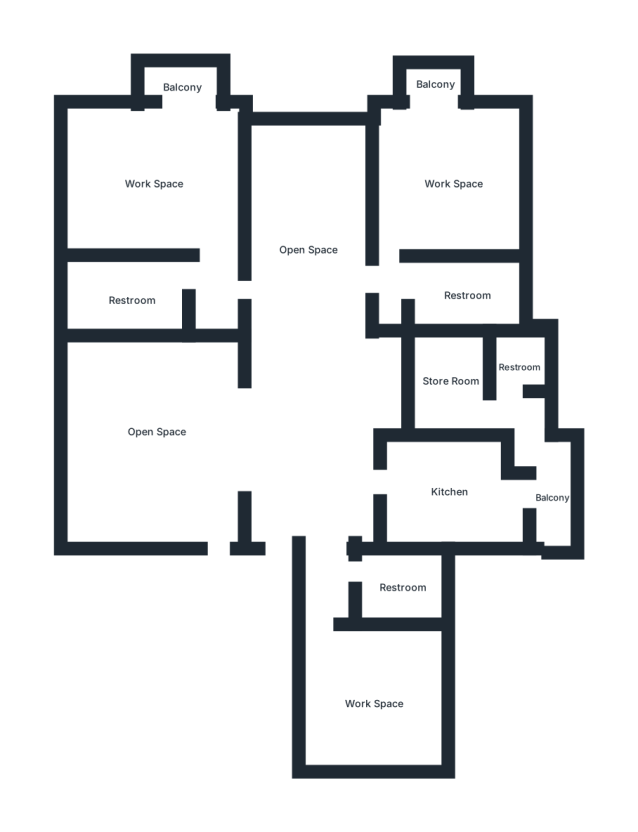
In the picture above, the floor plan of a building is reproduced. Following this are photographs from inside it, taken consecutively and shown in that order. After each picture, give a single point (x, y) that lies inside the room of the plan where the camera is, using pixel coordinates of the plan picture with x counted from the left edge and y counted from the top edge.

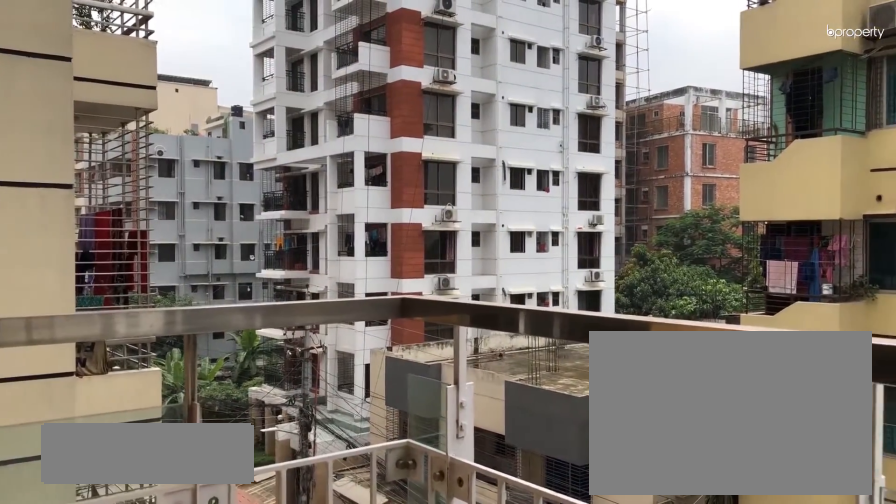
(186, 85)
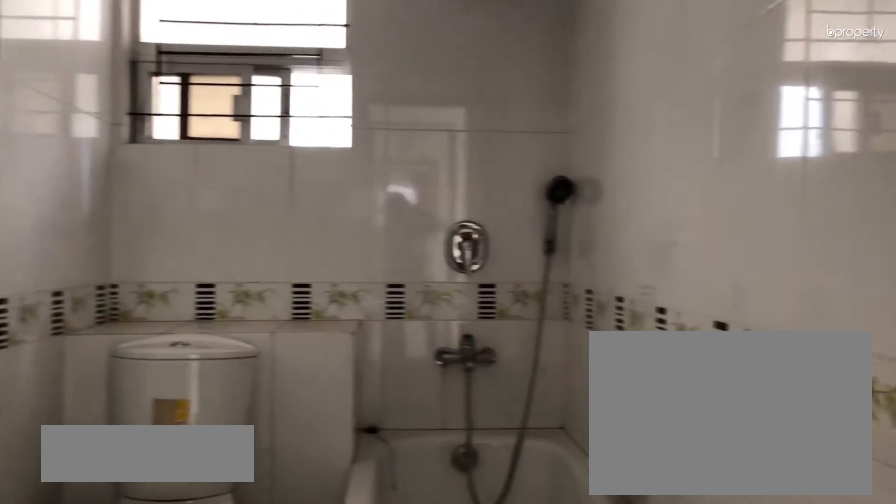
(145, 287)
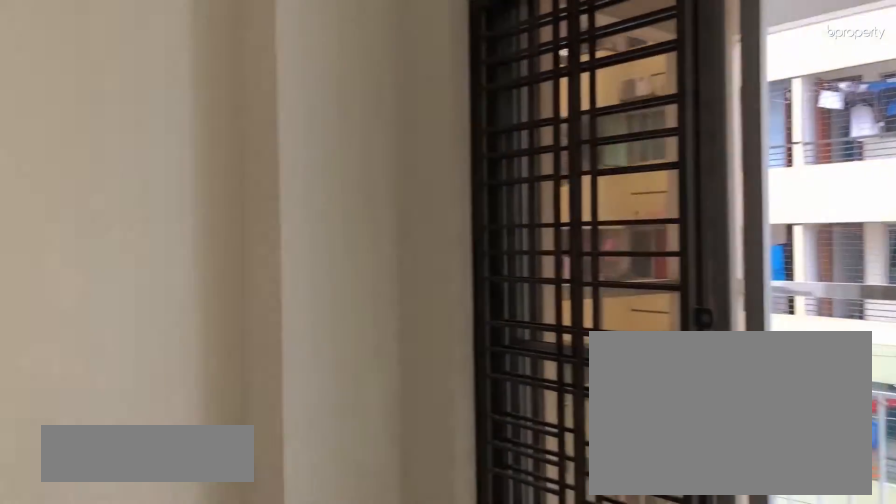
(450, 184)
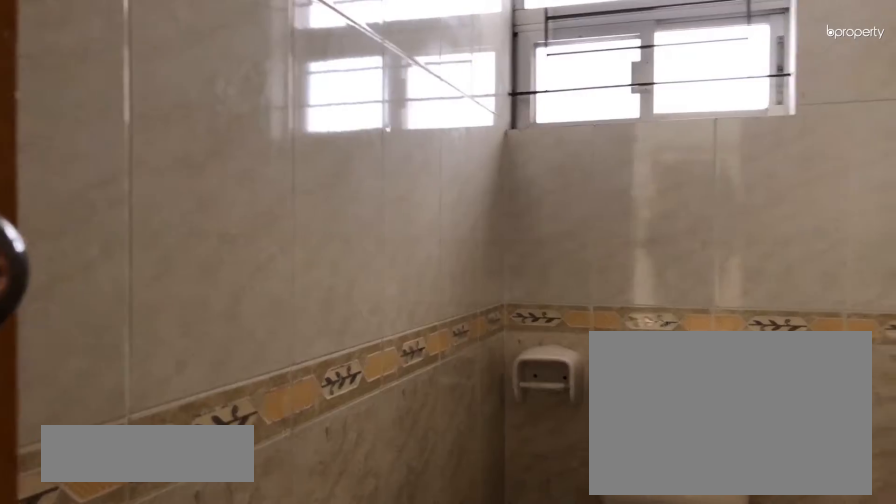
(458, 299)
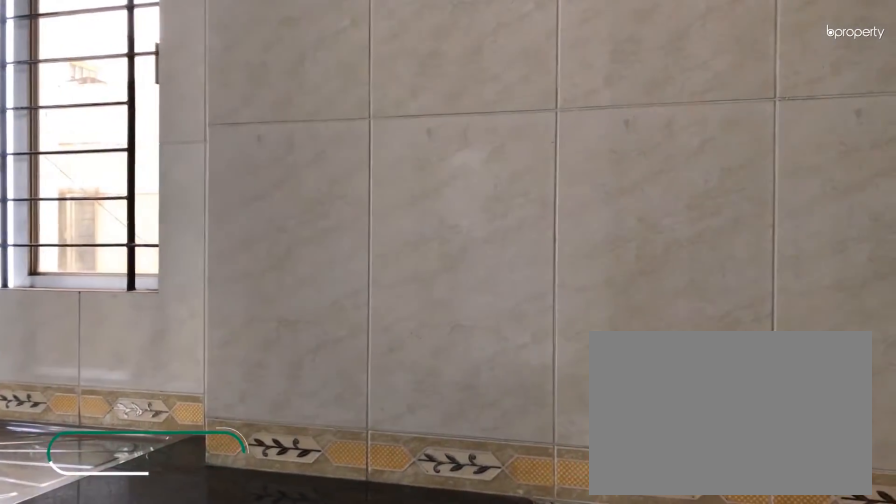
(456, 487)
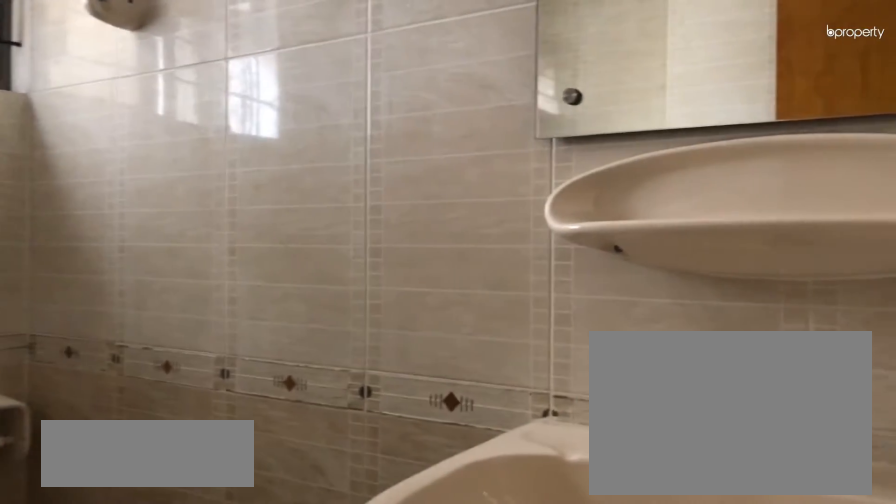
(397, 591)
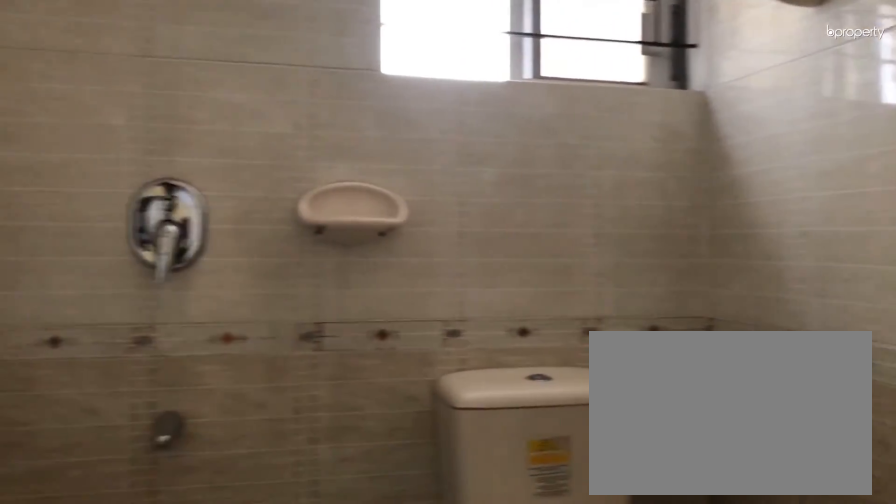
(397, 591)
